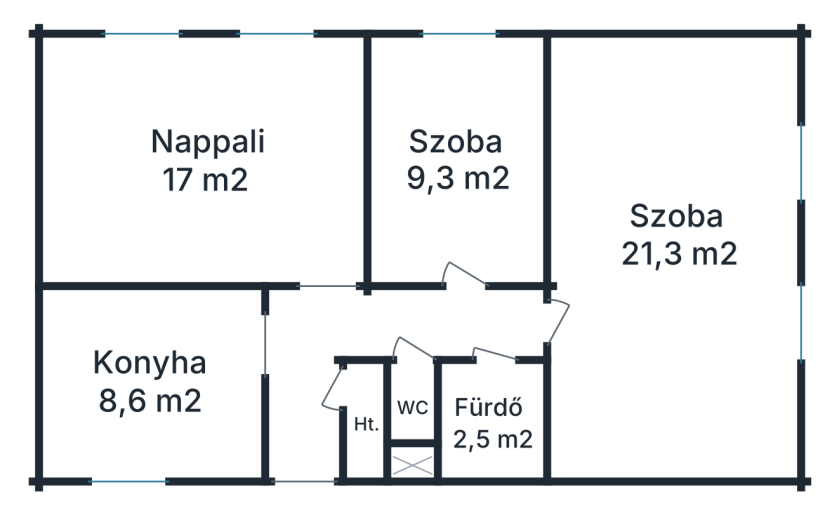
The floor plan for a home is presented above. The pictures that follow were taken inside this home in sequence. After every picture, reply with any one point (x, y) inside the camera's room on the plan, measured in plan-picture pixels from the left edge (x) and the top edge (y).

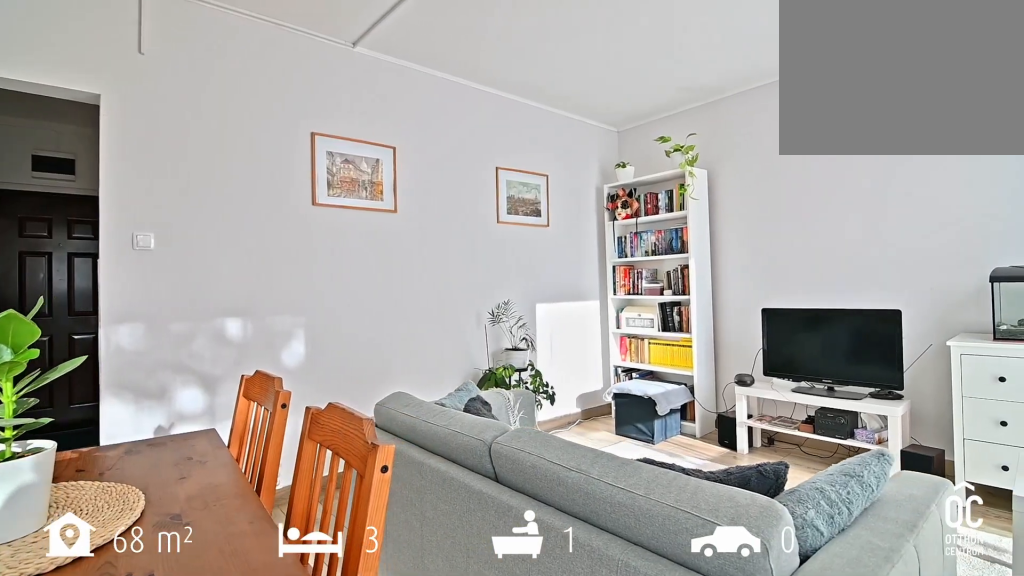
(206, 161)
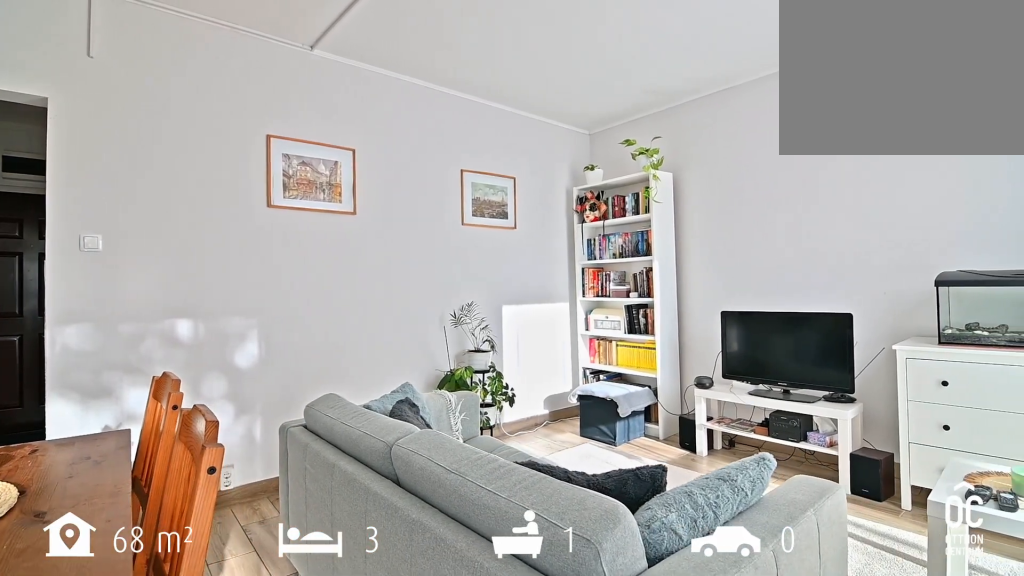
(206, 161)
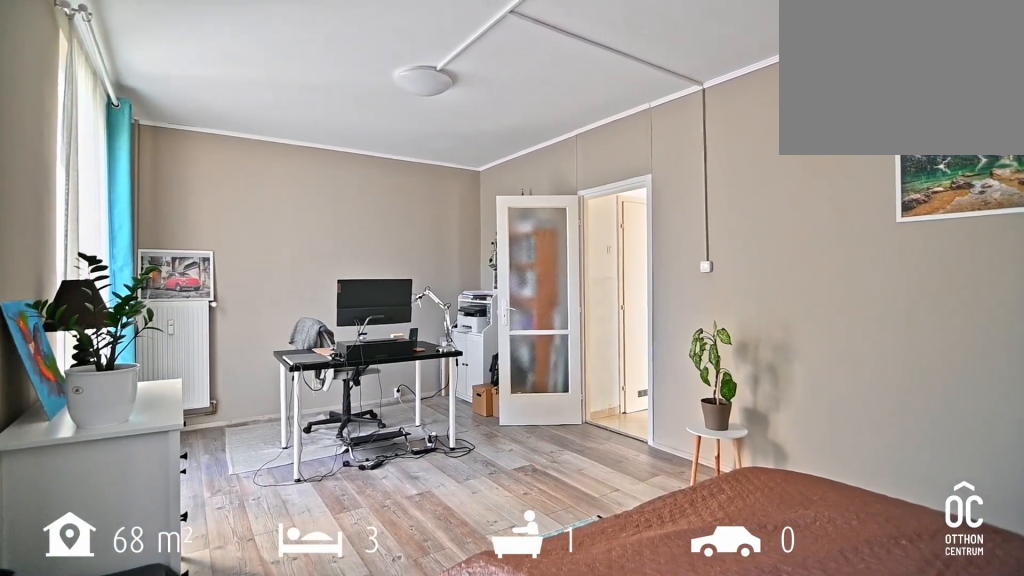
(673, 251)
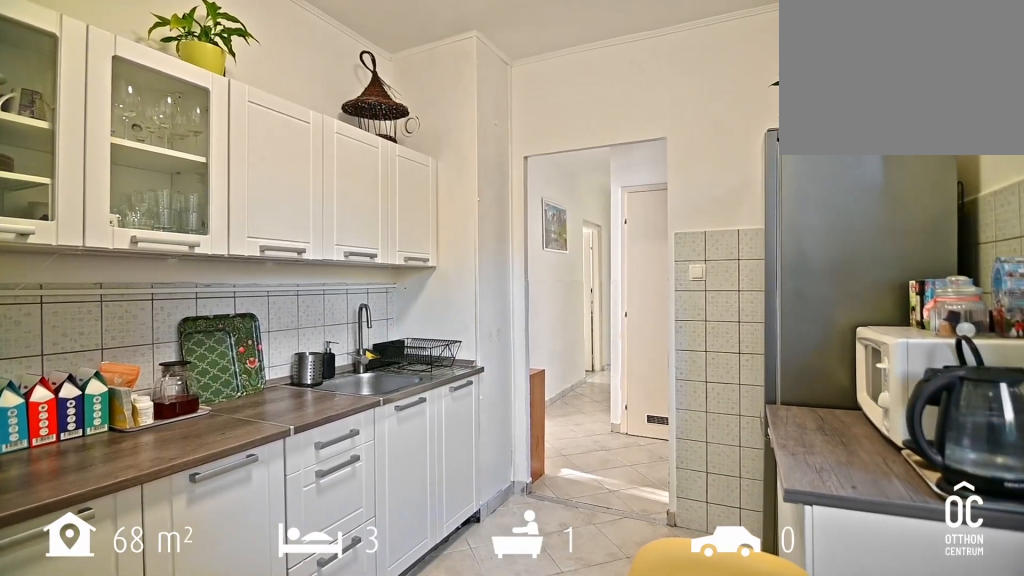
(158, 376)
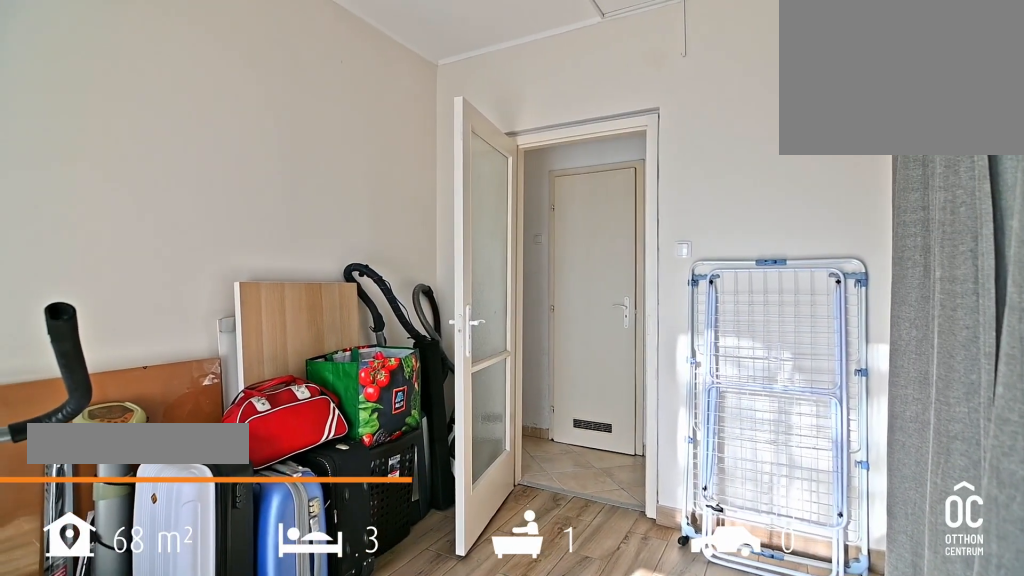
(464, 168)
